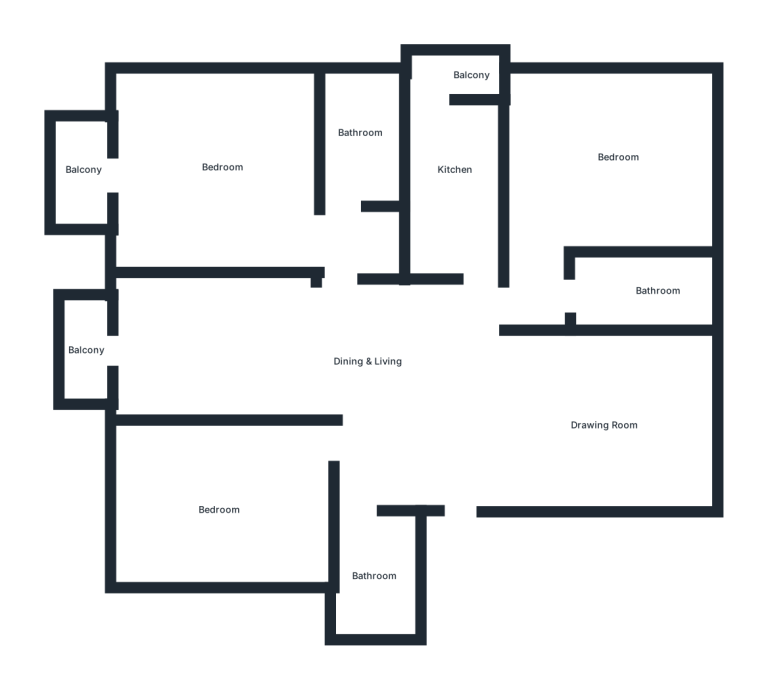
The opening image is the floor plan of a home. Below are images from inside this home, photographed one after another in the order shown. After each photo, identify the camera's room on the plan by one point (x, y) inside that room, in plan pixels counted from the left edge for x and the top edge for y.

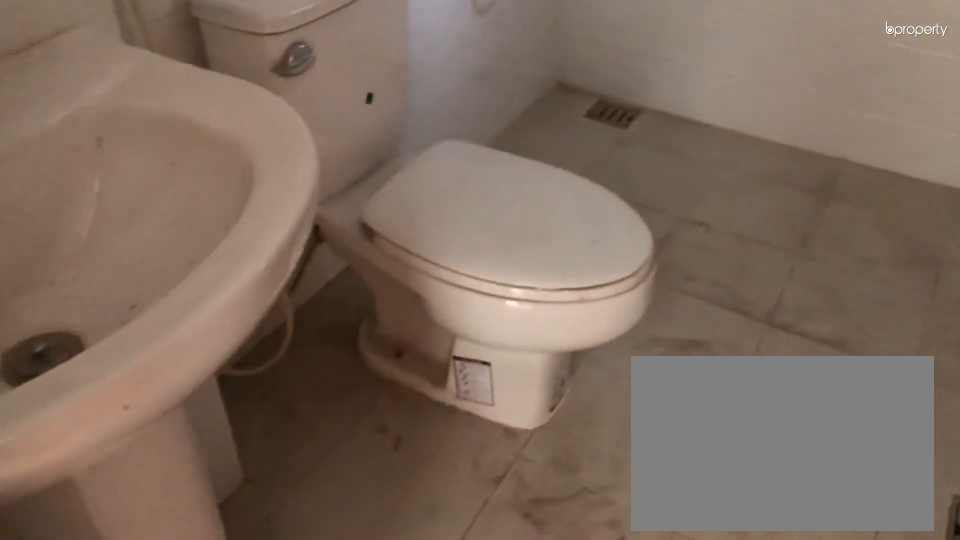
(371, 577)
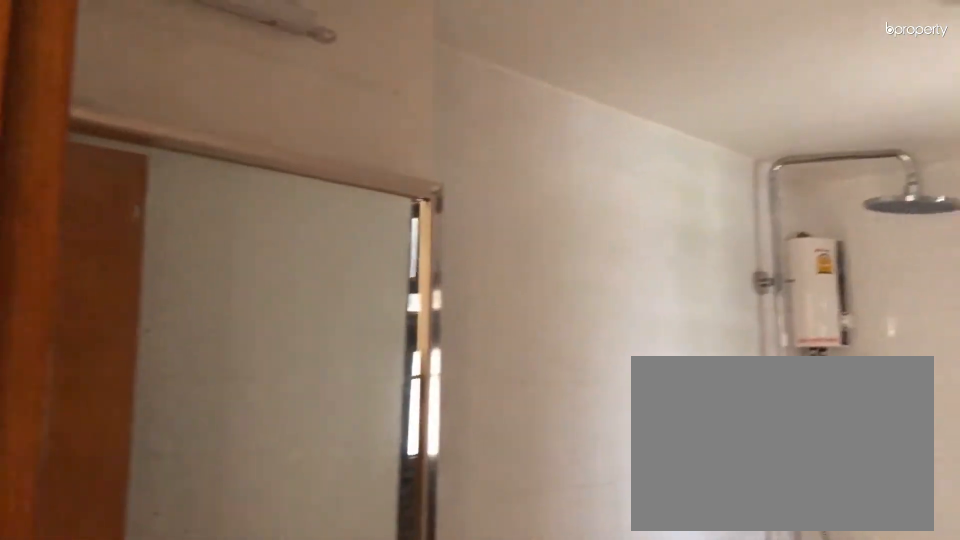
(371, 577)
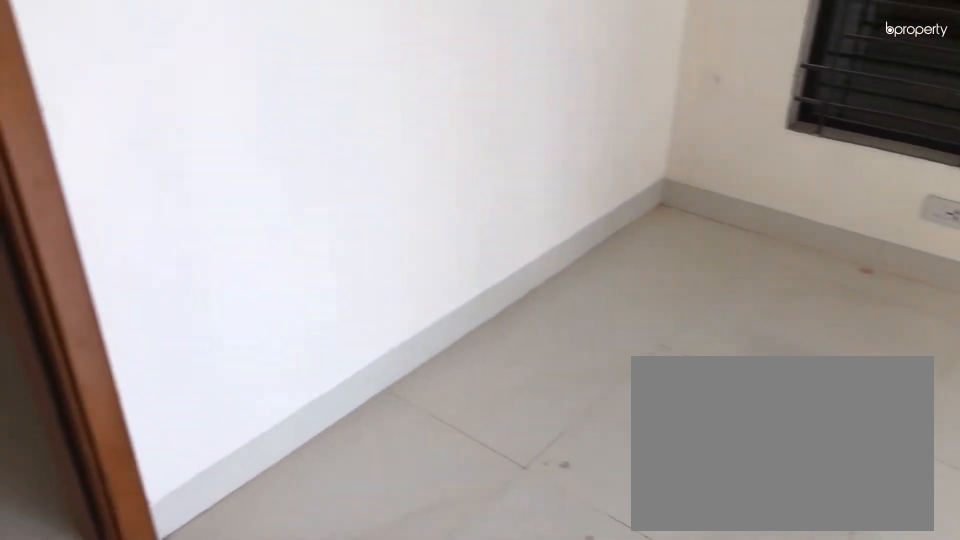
(216, 509)
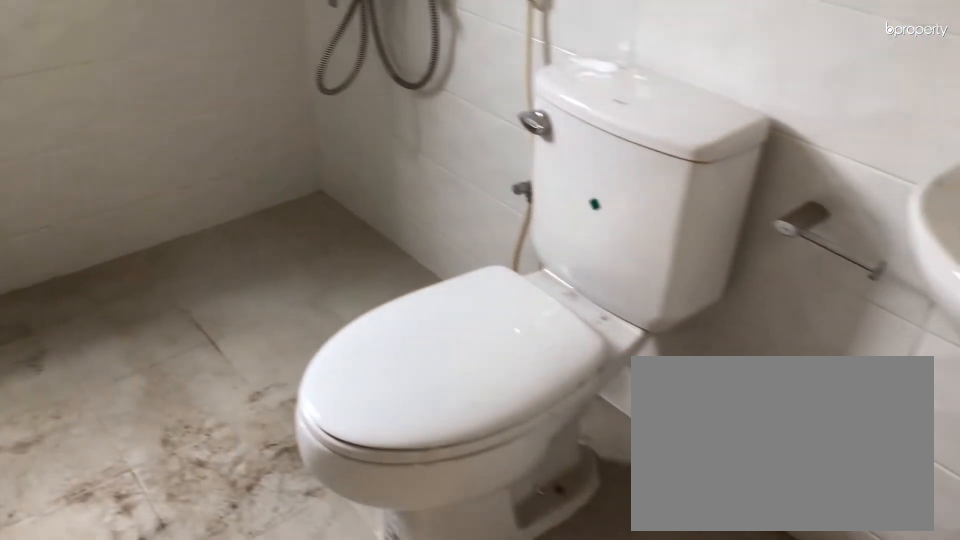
(359, 138)
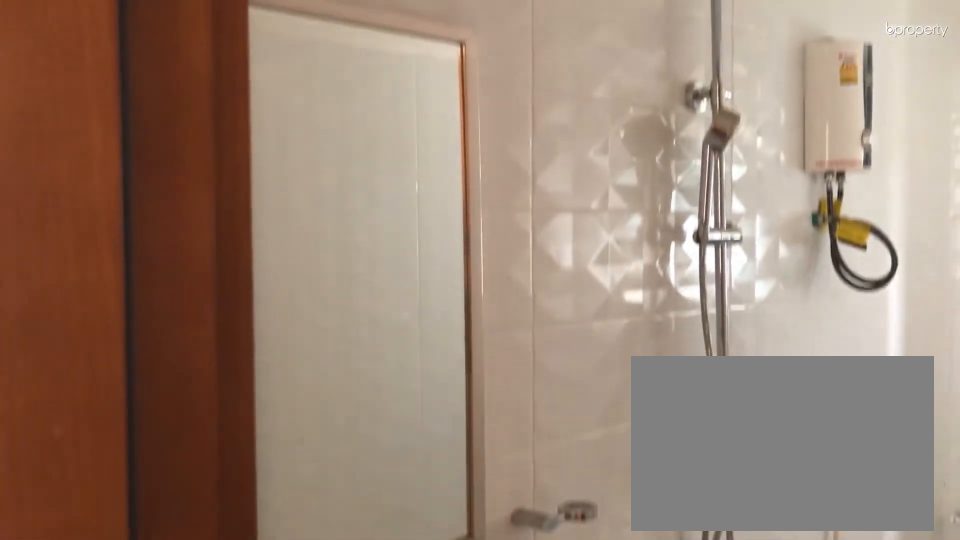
(643, 288)
